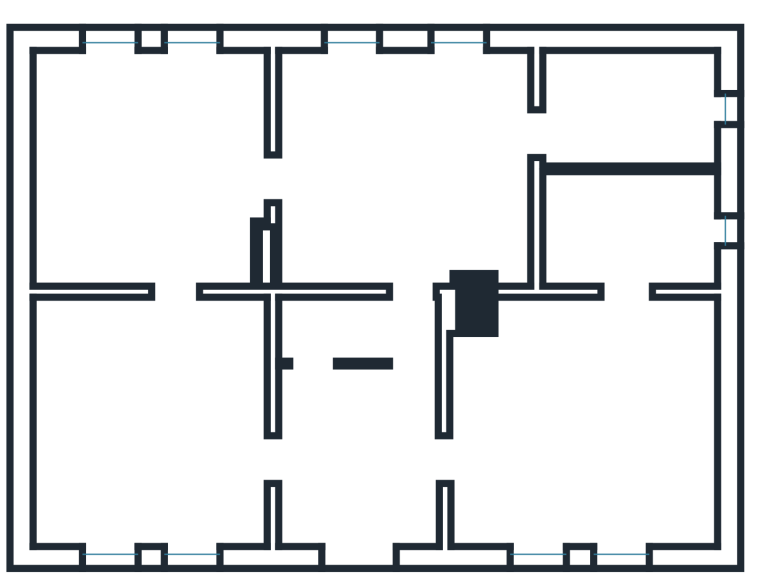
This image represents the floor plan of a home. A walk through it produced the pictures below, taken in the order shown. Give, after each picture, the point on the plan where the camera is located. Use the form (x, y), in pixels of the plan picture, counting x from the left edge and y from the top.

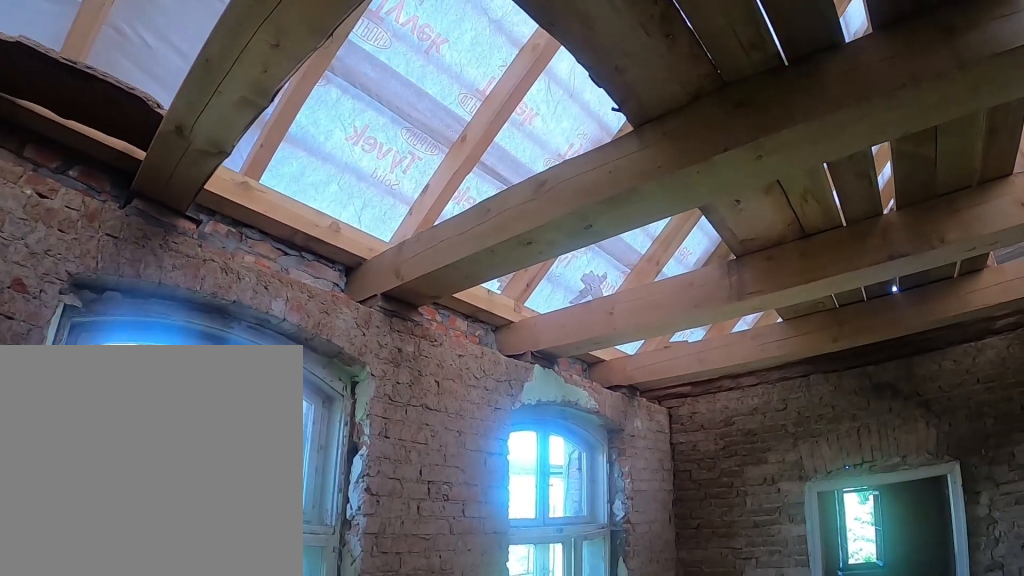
(357, 161)
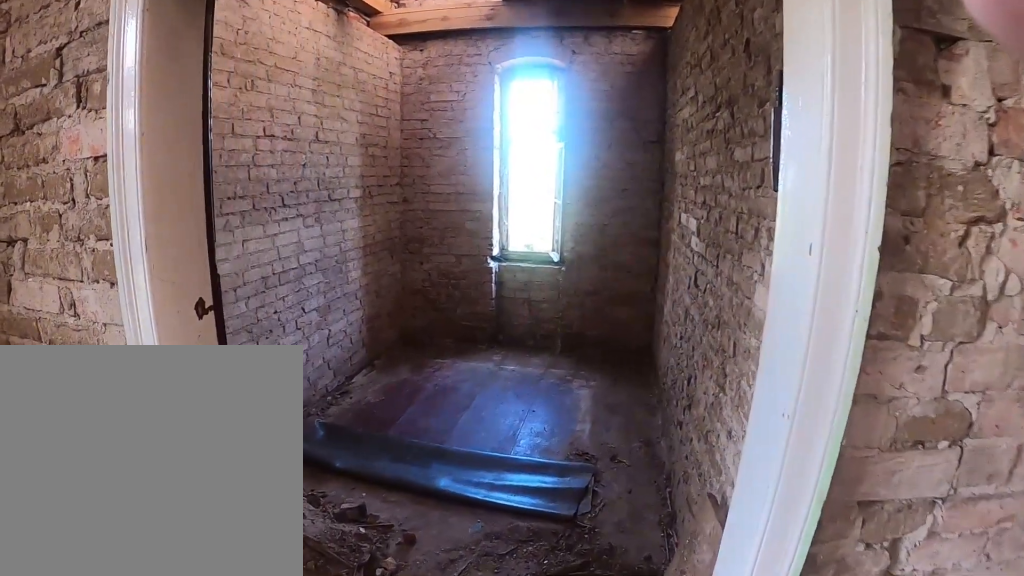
(498, 137)
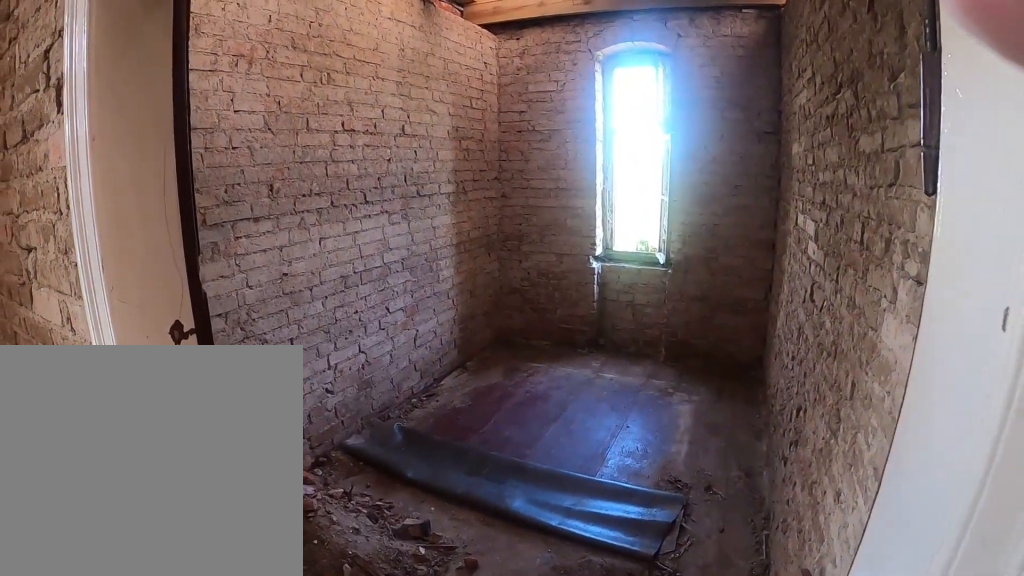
(511, 140)
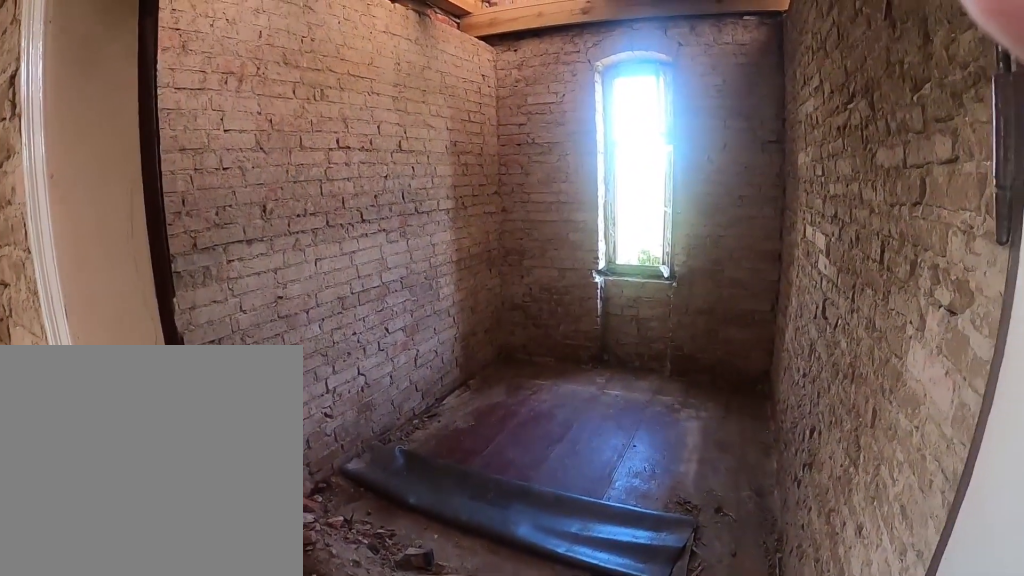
(517, 151)
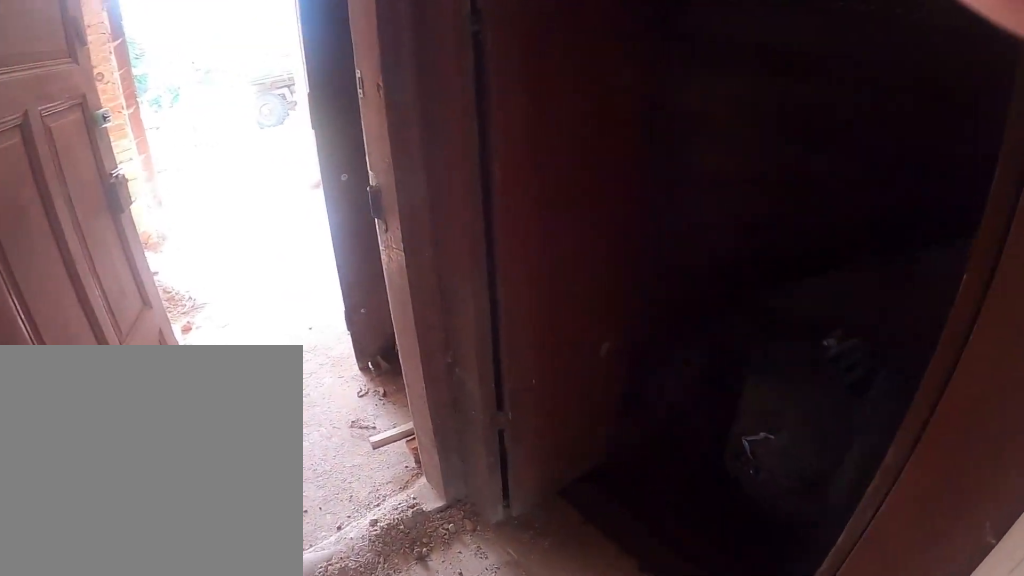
(409, 297)
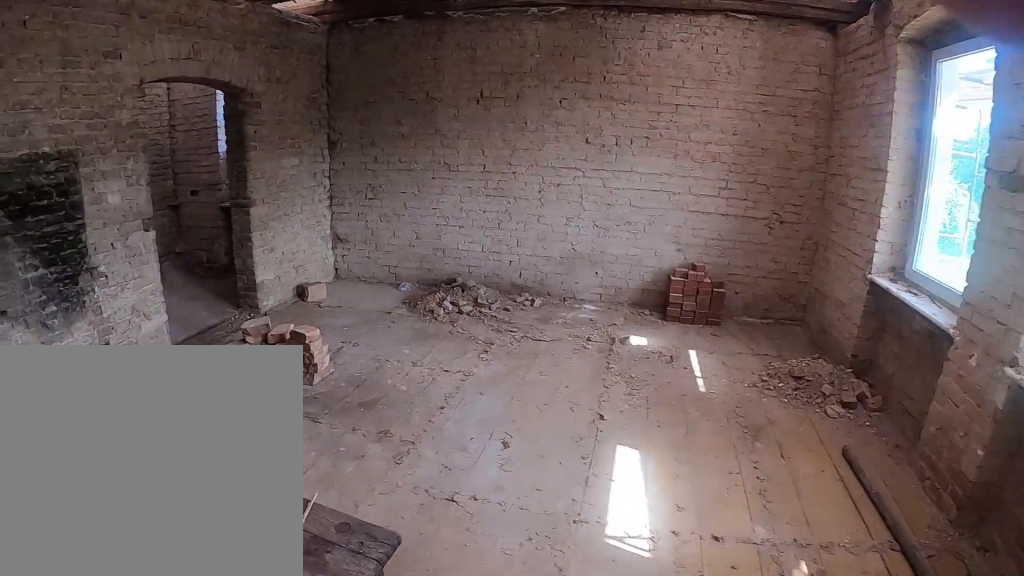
(458, 435)
